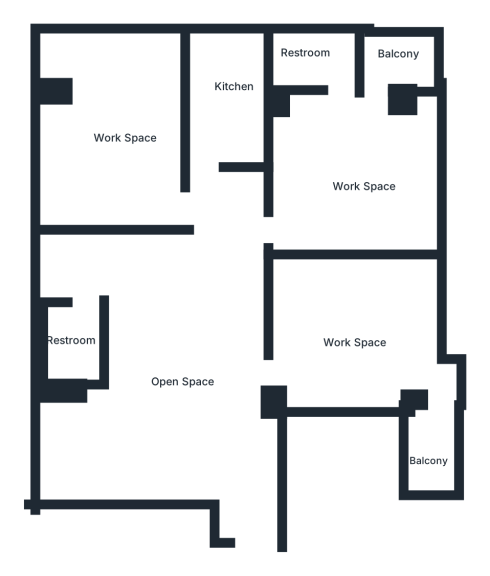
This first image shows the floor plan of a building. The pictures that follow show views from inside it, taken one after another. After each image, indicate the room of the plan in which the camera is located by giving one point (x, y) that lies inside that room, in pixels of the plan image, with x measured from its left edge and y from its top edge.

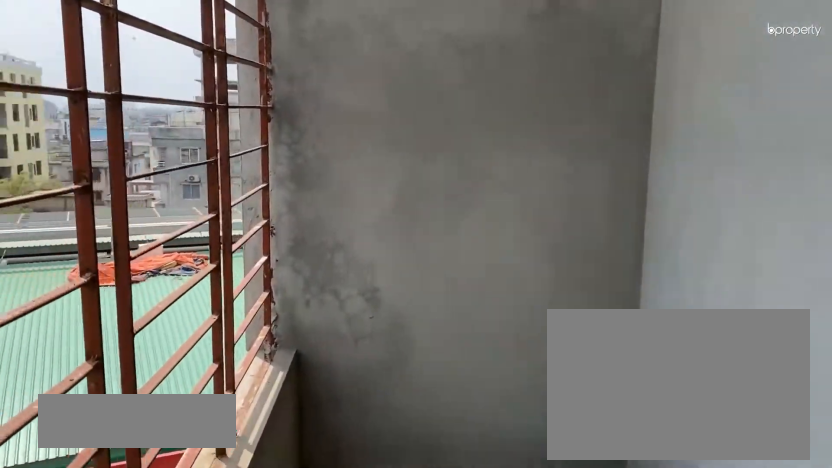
(434, 447)
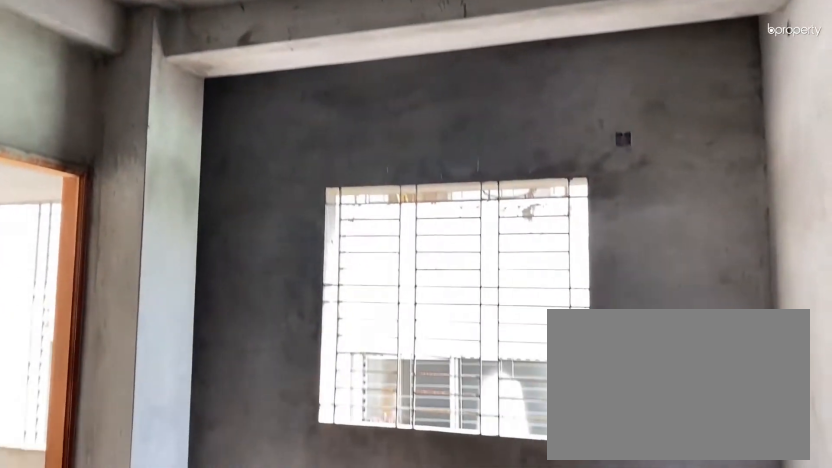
(372, 118)
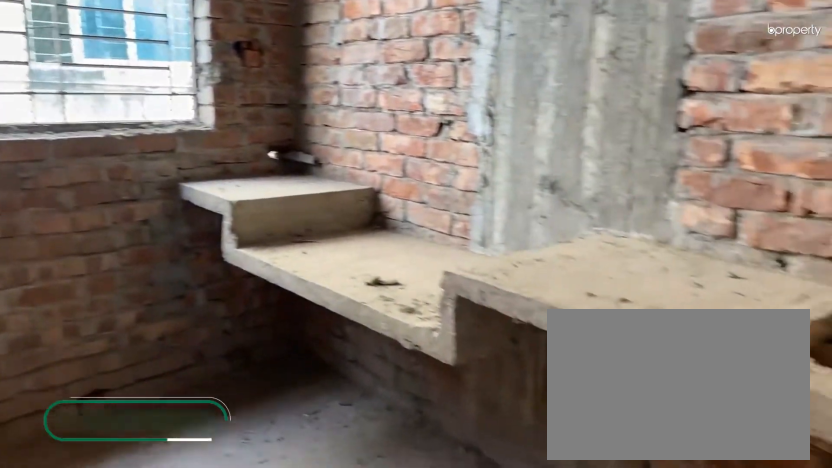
(229, 79)
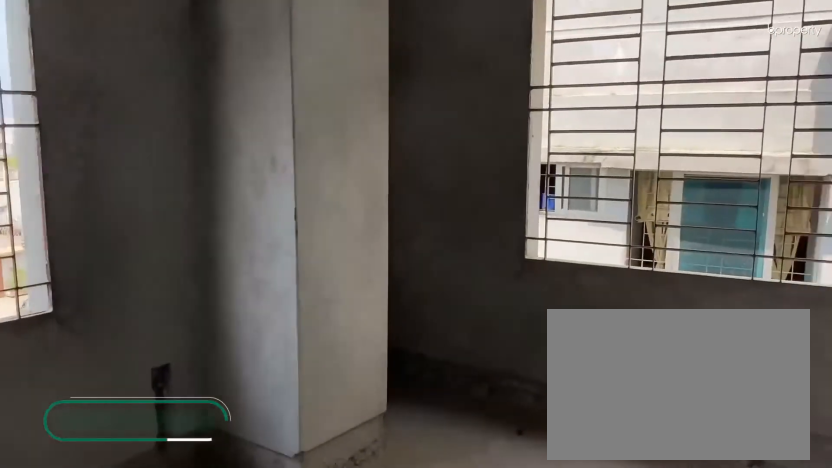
(118, 108)
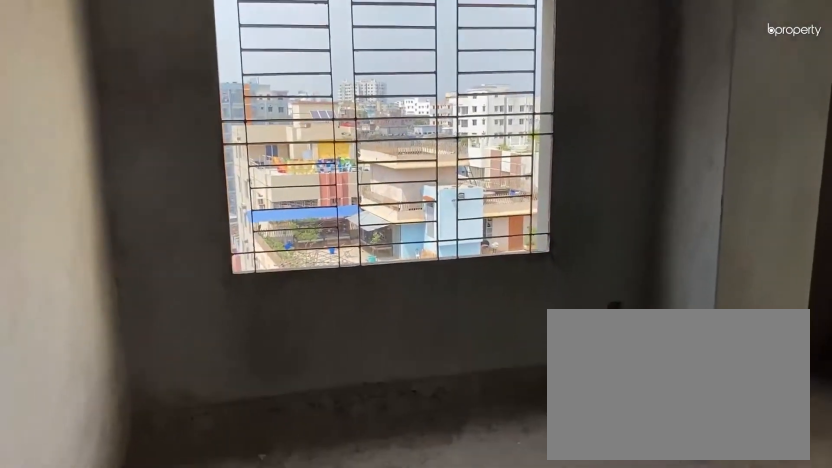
(118, 108)
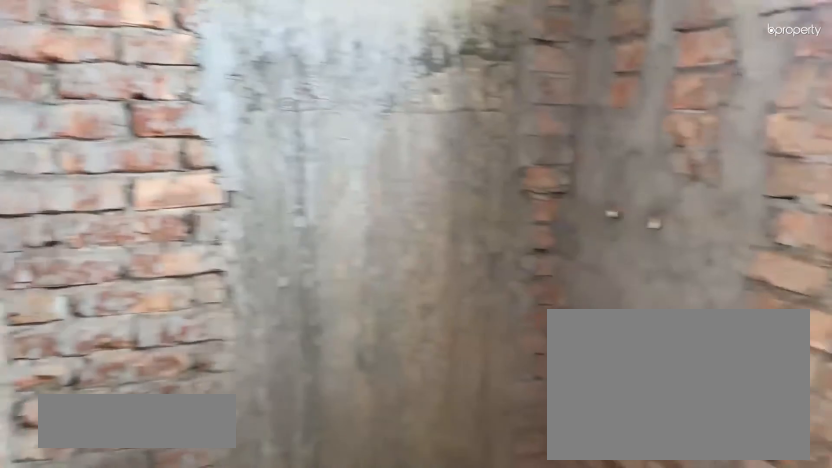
(71, 344)
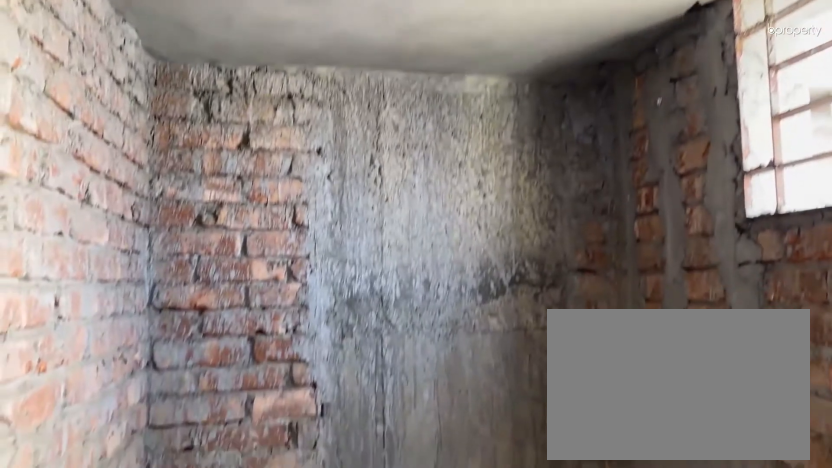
(70, 343)
